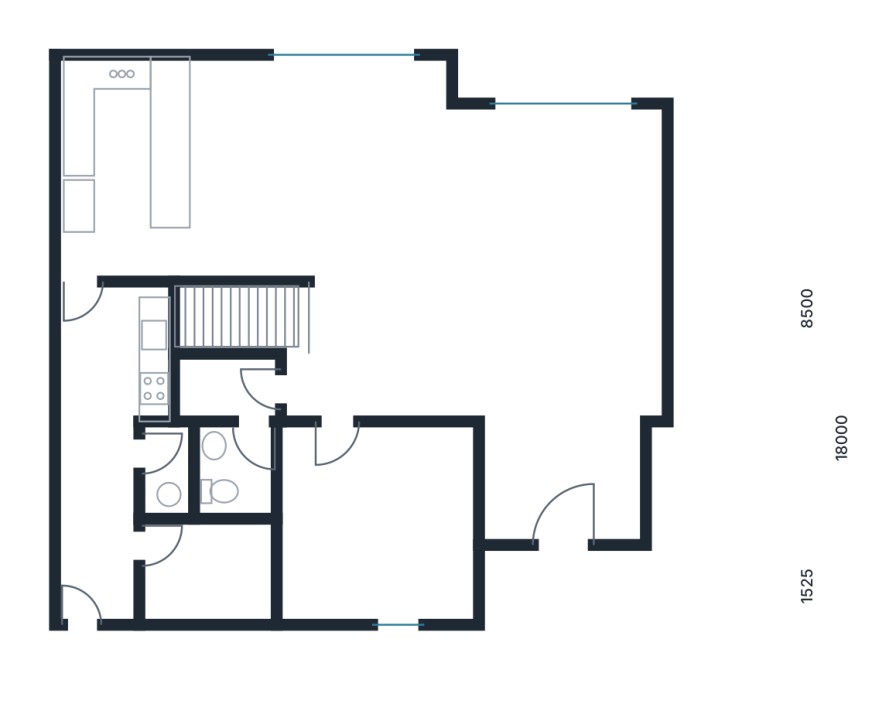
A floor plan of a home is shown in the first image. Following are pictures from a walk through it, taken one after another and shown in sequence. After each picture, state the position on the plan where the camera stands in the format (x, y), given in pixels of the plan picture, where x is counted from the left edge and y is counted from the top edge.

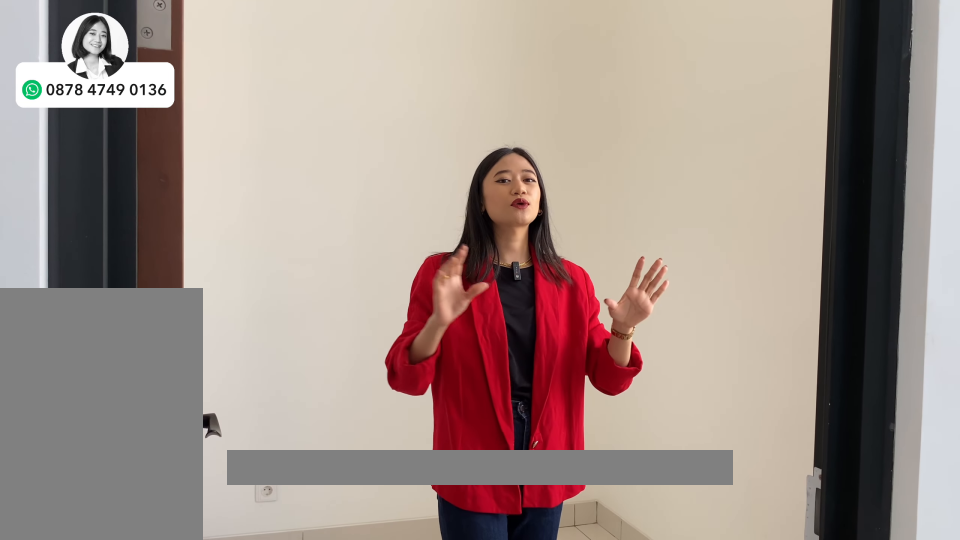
(207, 565)
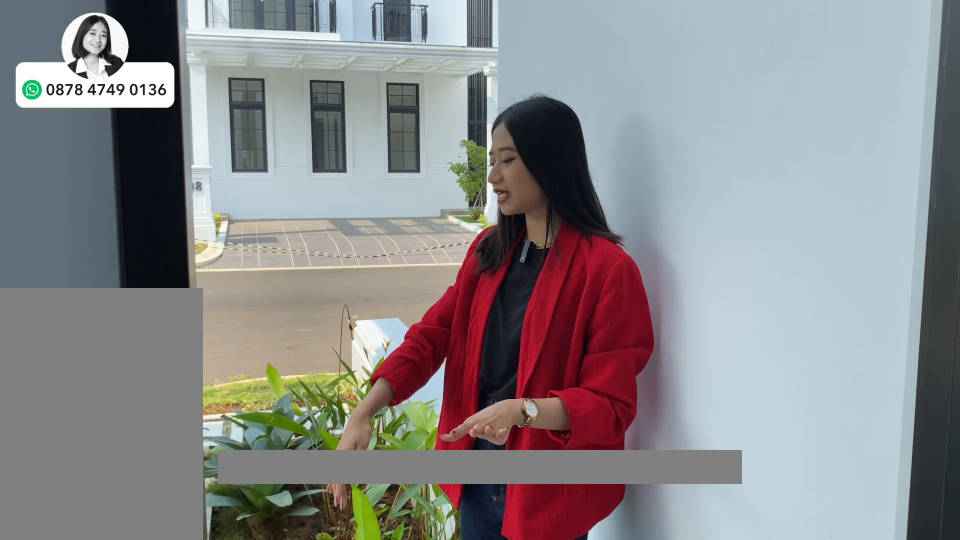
(99, 563)
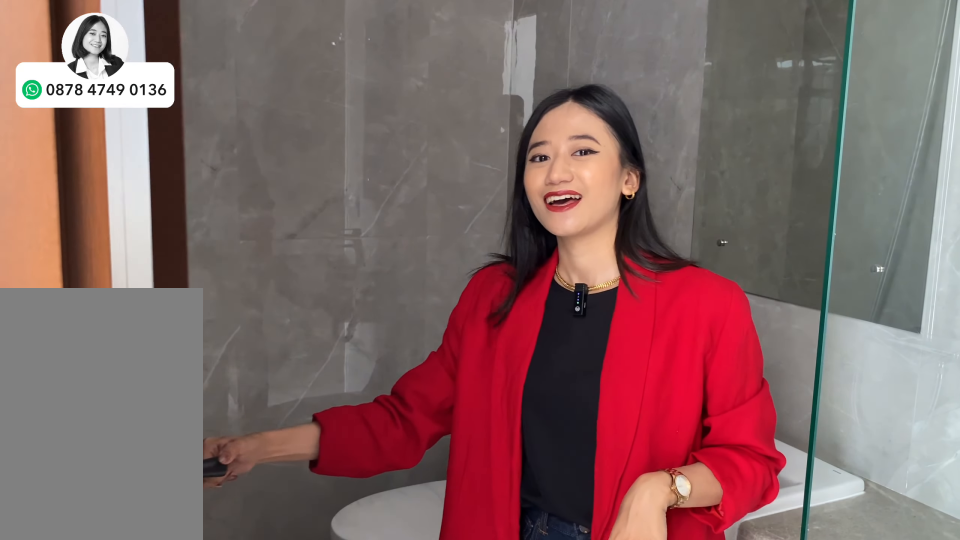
(237, 420)
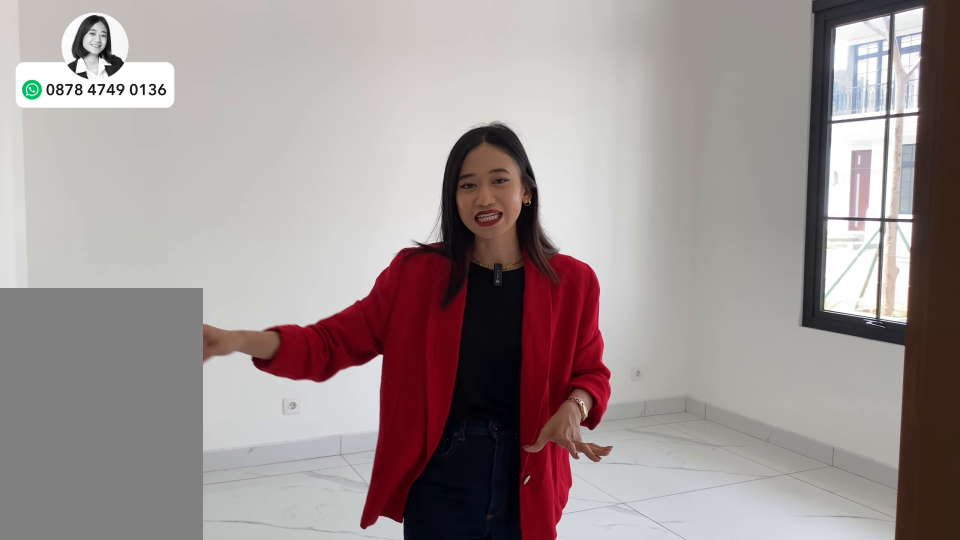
(394, 486)
